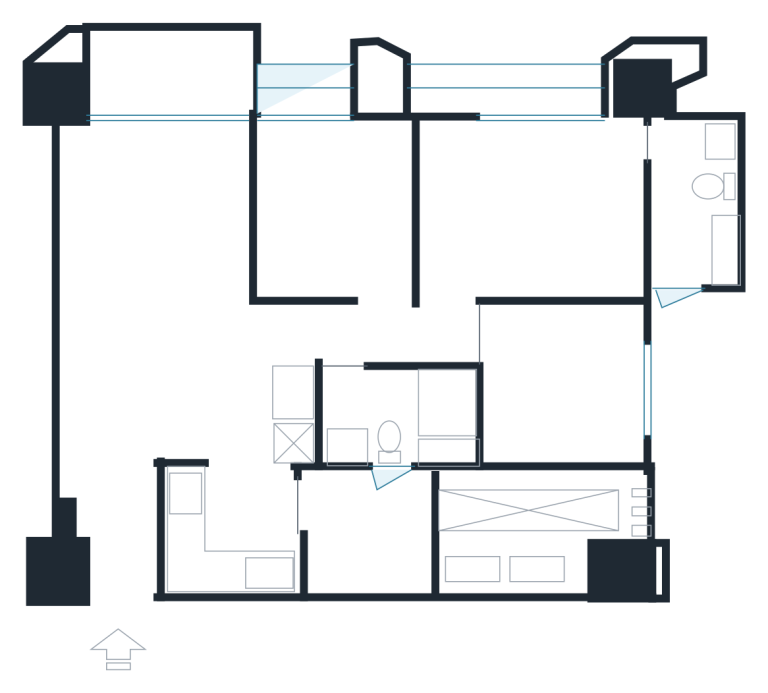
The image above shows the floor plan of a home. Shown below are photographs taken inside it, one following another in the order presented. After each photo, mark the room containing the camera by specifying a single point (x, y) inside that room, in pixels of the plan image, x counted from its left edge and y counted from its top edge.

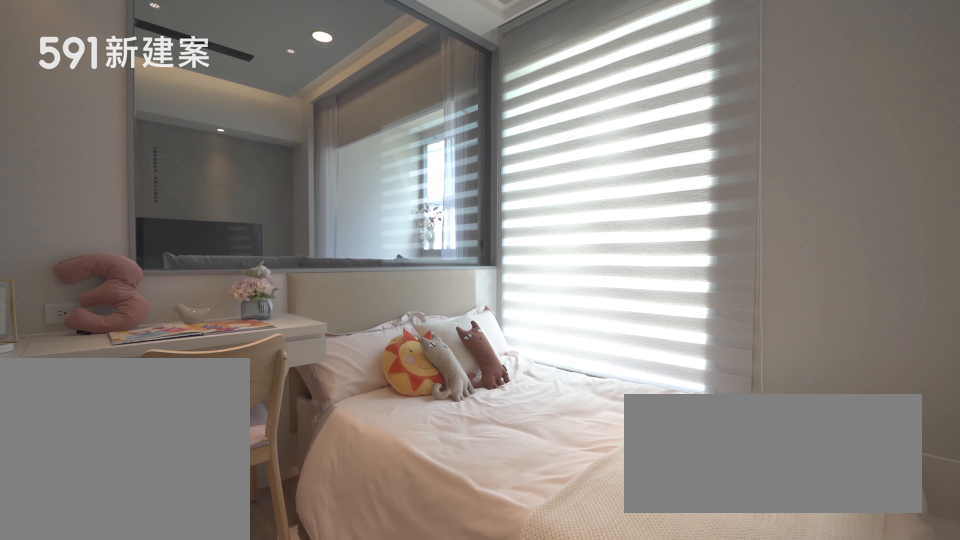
(332, 206)
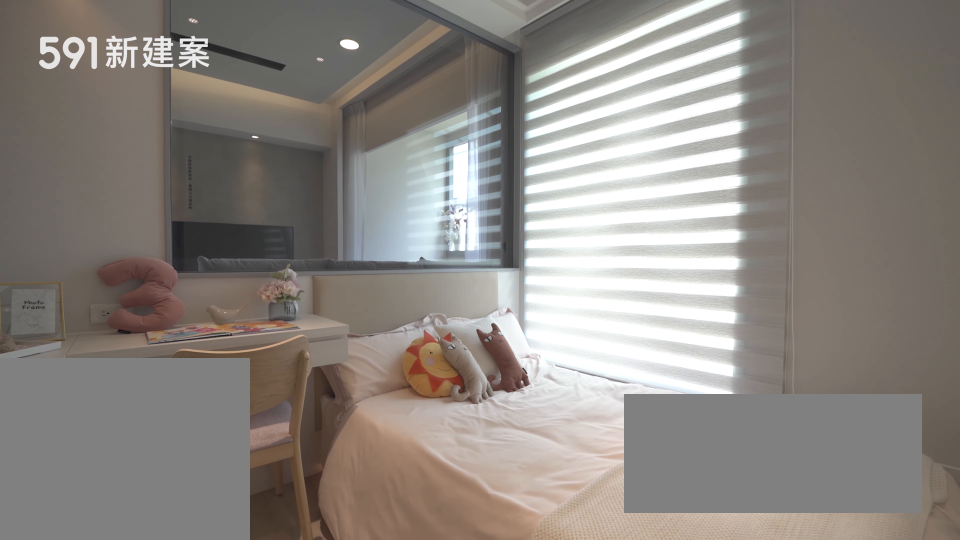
(332, 206)
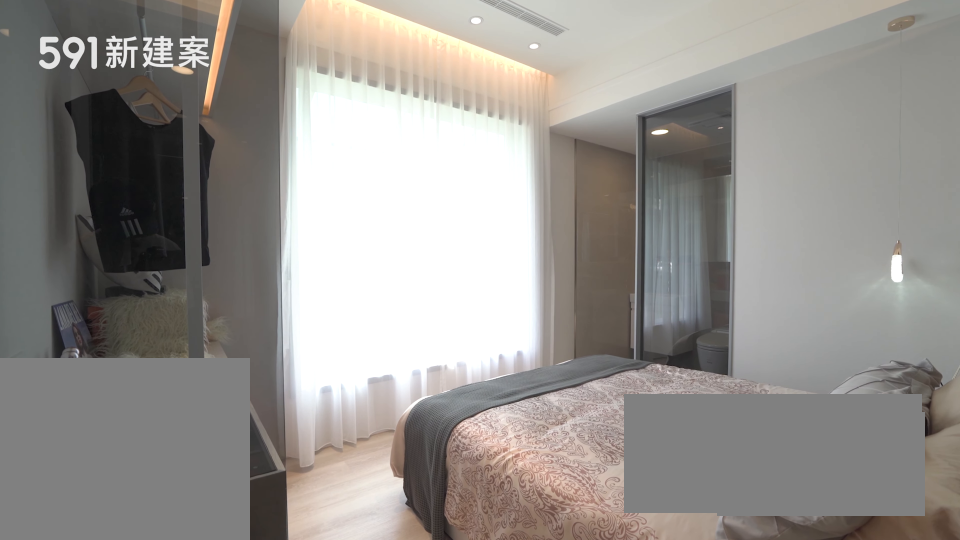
(533, 207)
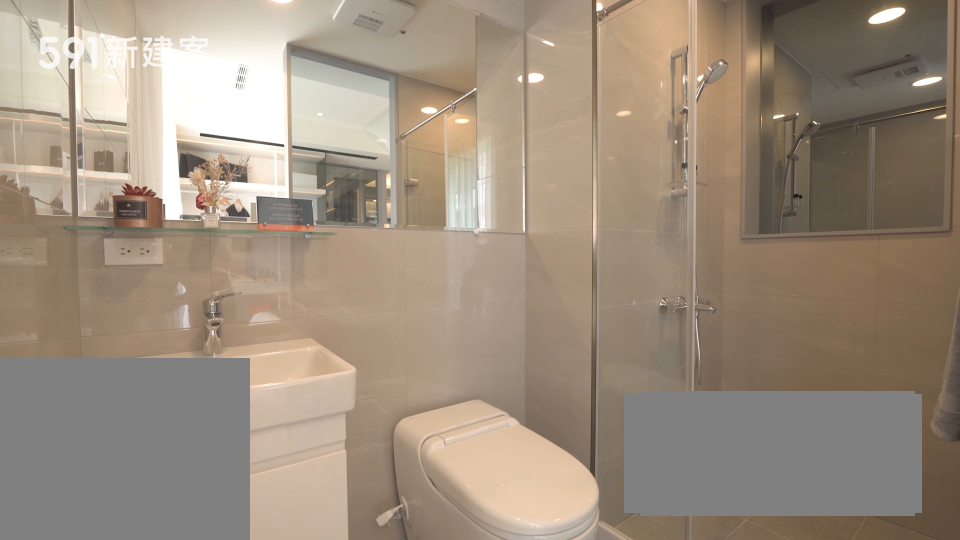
(689, 204)
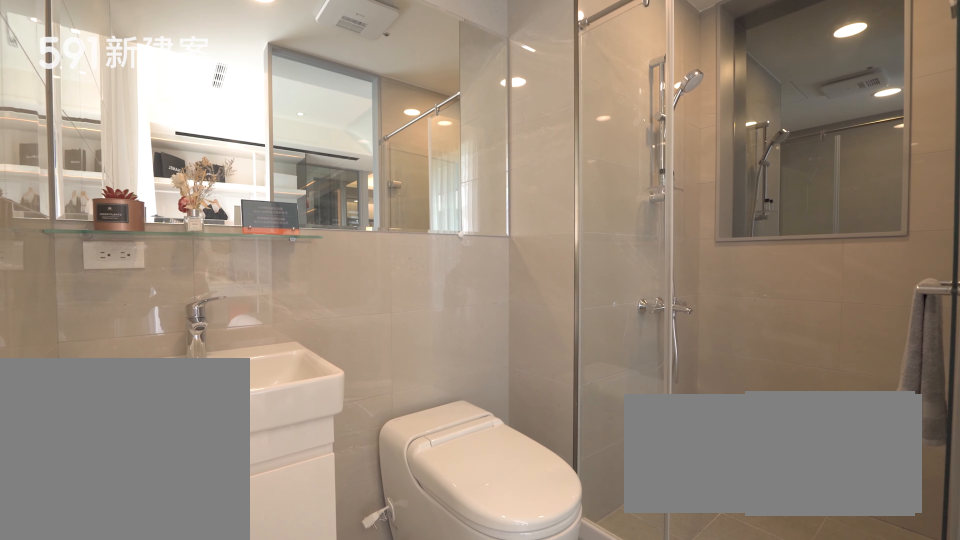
(689, 204)
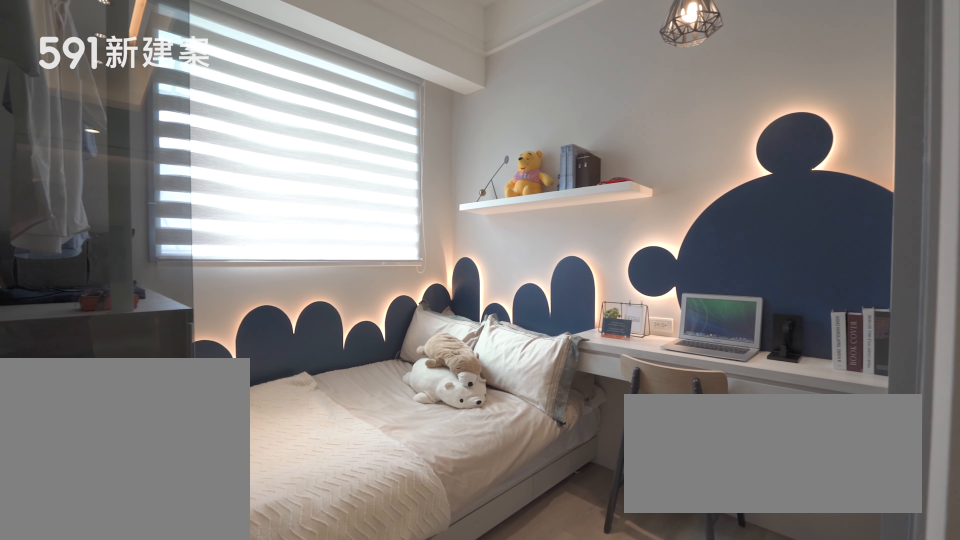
(567, 387)
